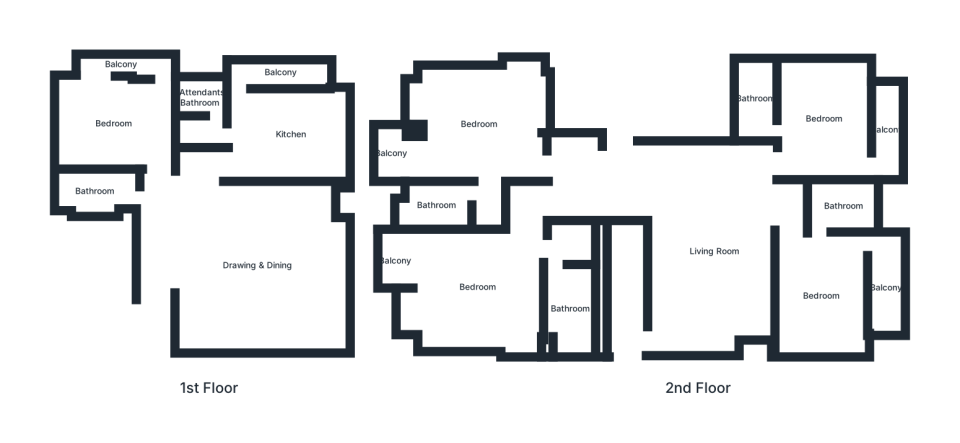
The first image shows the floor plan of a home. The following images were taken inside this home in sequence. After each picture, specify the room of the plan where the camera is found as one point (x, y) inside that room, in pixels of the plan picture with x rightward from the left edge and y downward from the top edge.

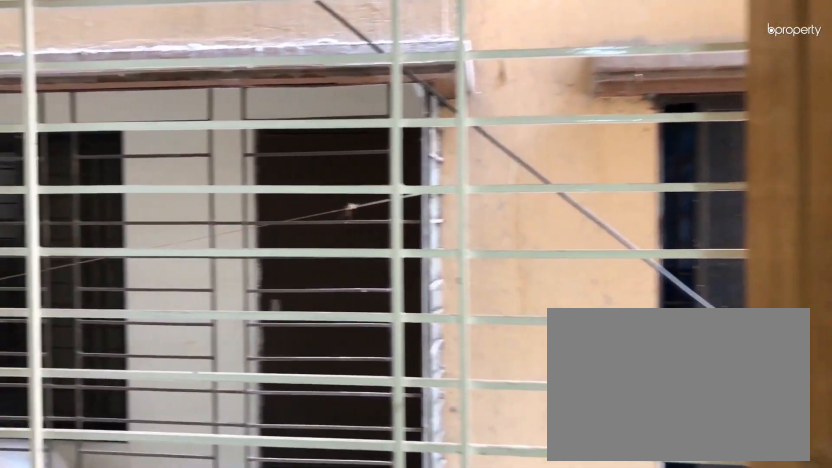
(121, 63)
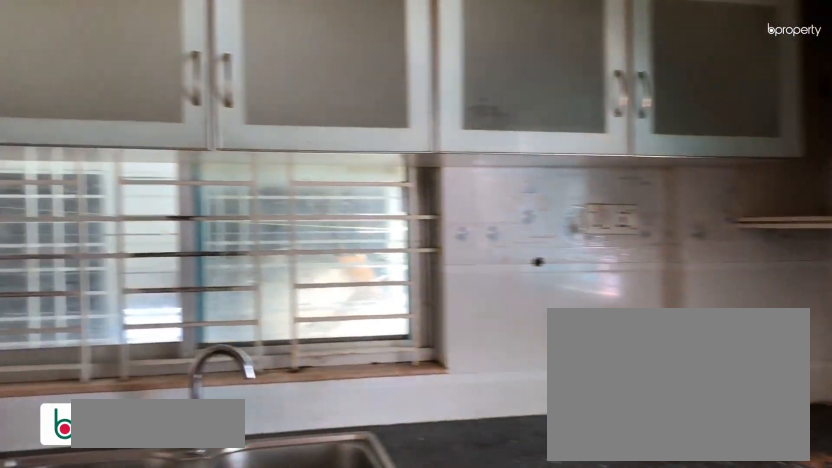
(289, 134)
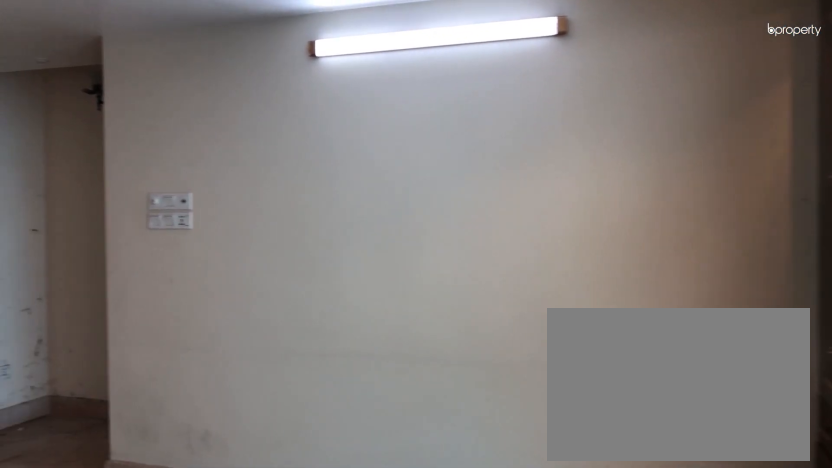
(713, 273)
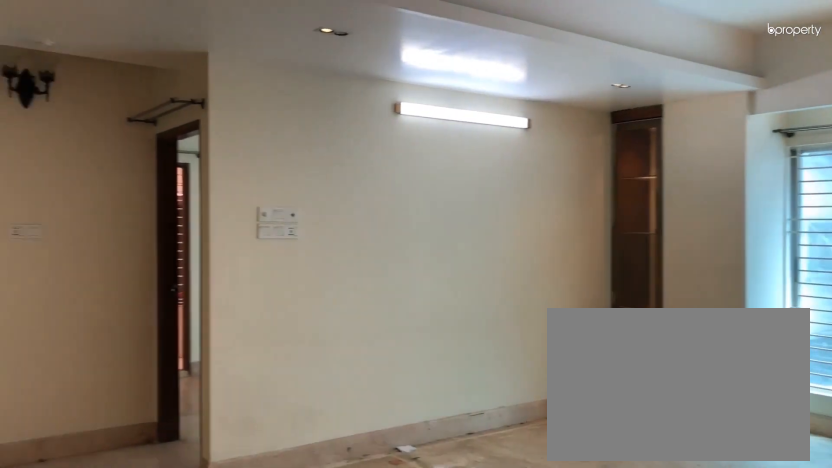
(714, 251)
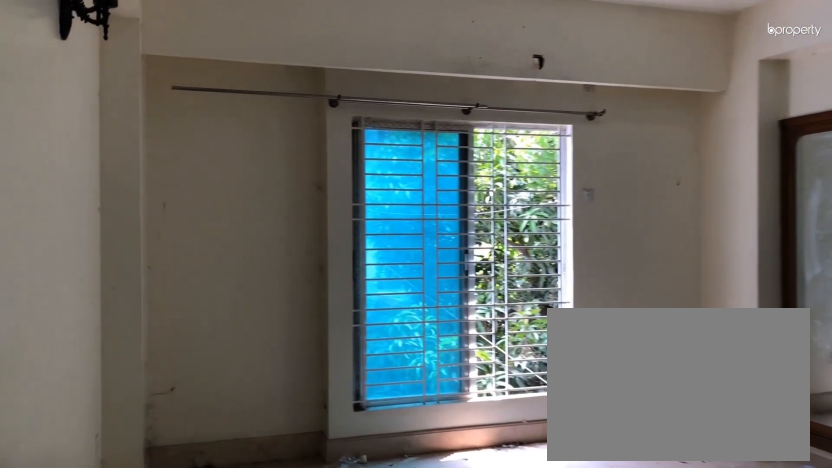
(477, 286)
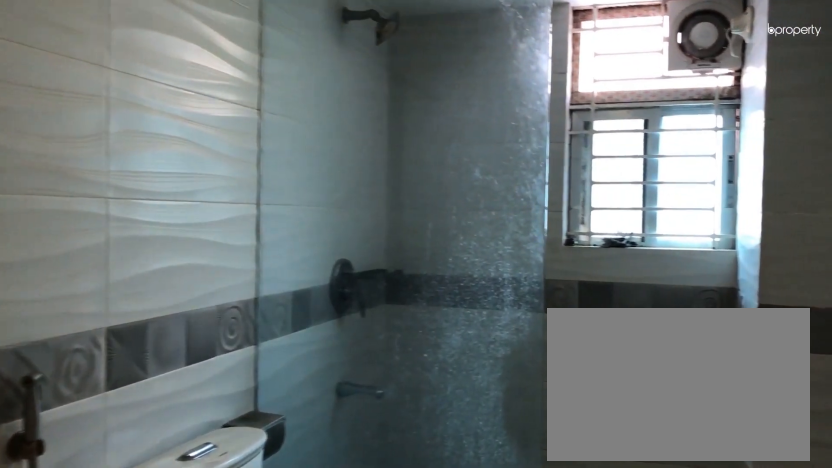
(563, 297)
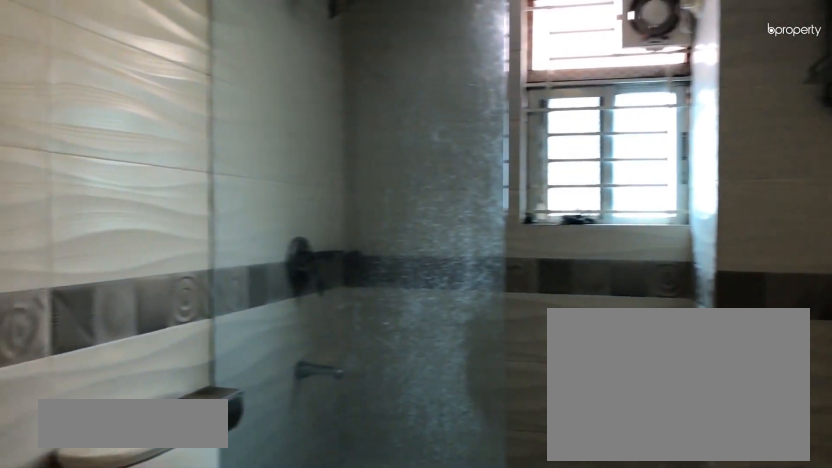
(569, 308)
